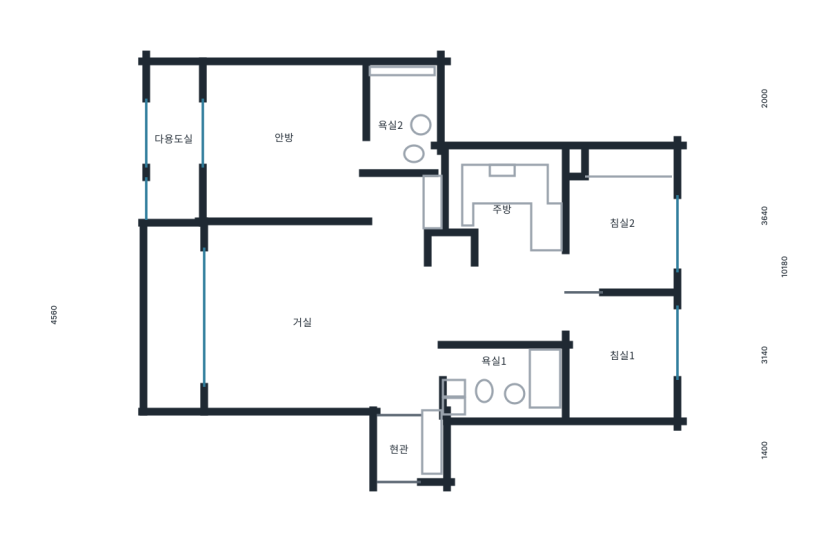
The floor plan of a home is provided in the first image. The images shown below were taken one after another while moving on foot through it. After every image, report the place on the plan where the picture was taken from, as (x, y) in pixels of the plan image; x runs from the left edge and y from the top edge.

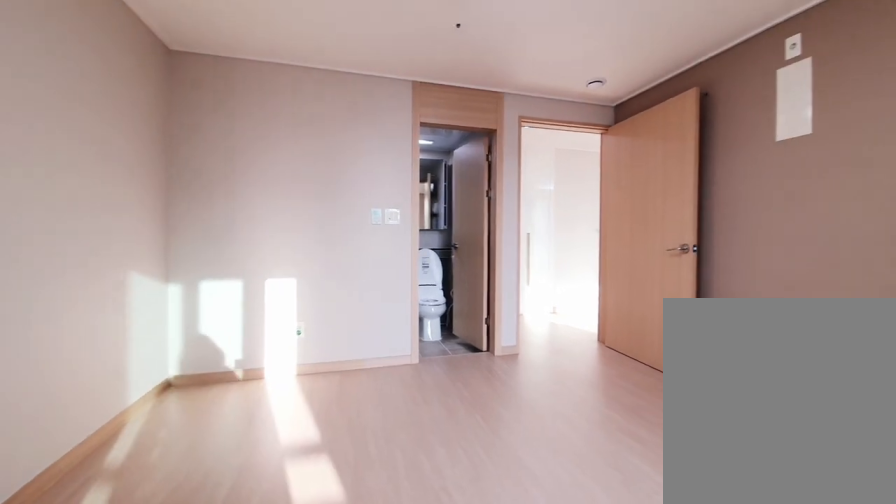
(272, 175)
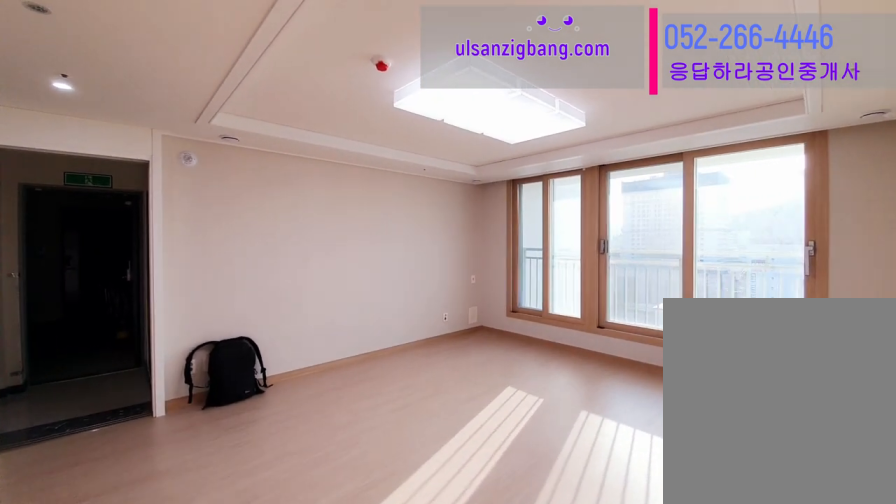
(406, 283)
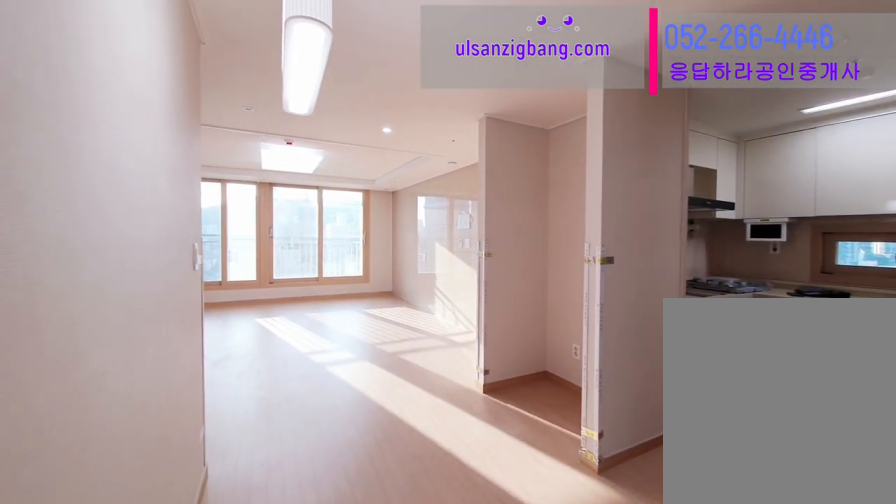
(532, 287)
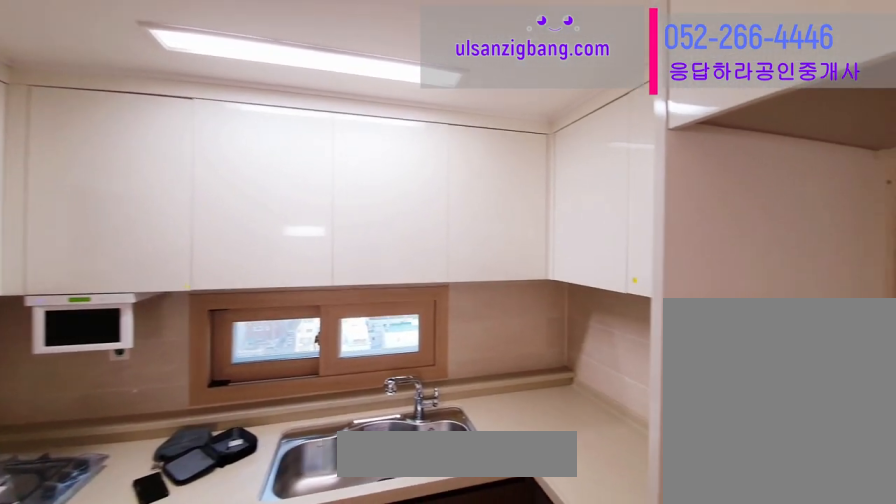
(509, 219)
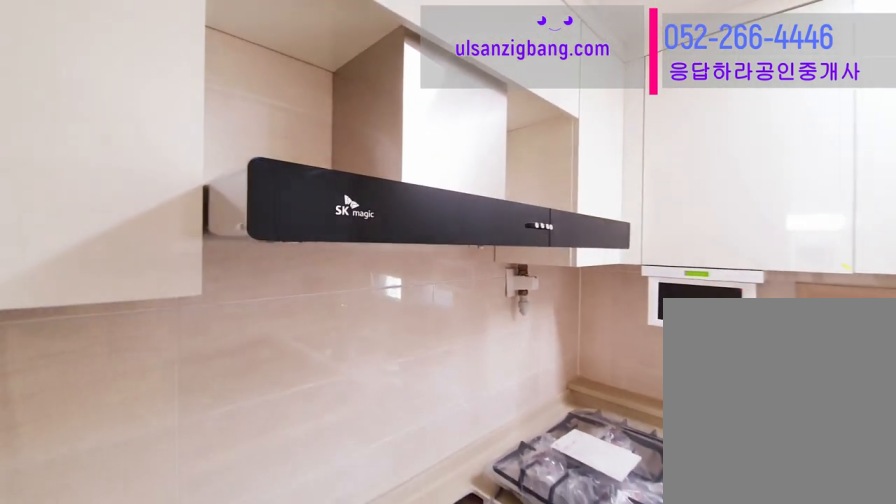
(508, 218)
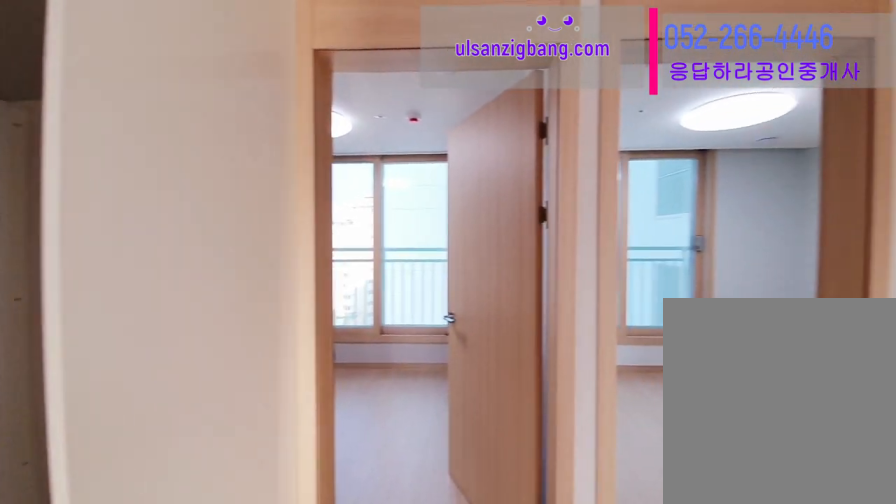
(508, 217)
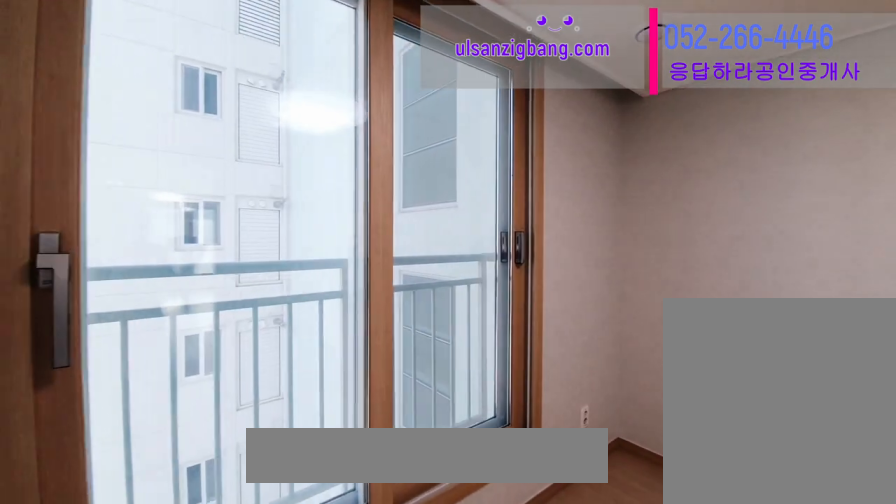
(629, 352)
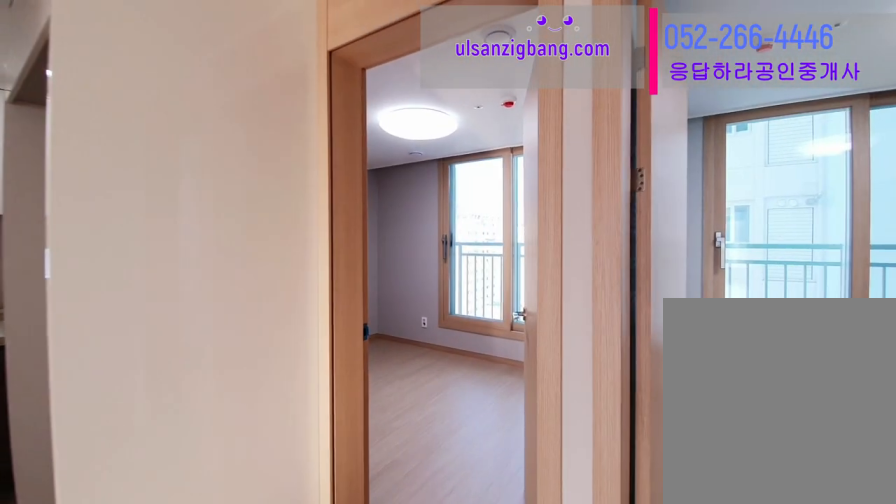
(516, 295)
